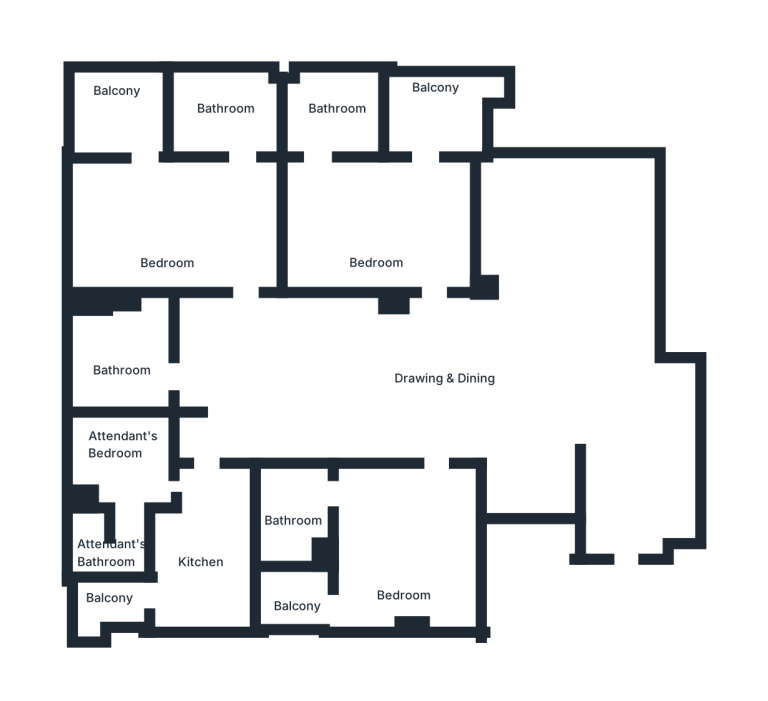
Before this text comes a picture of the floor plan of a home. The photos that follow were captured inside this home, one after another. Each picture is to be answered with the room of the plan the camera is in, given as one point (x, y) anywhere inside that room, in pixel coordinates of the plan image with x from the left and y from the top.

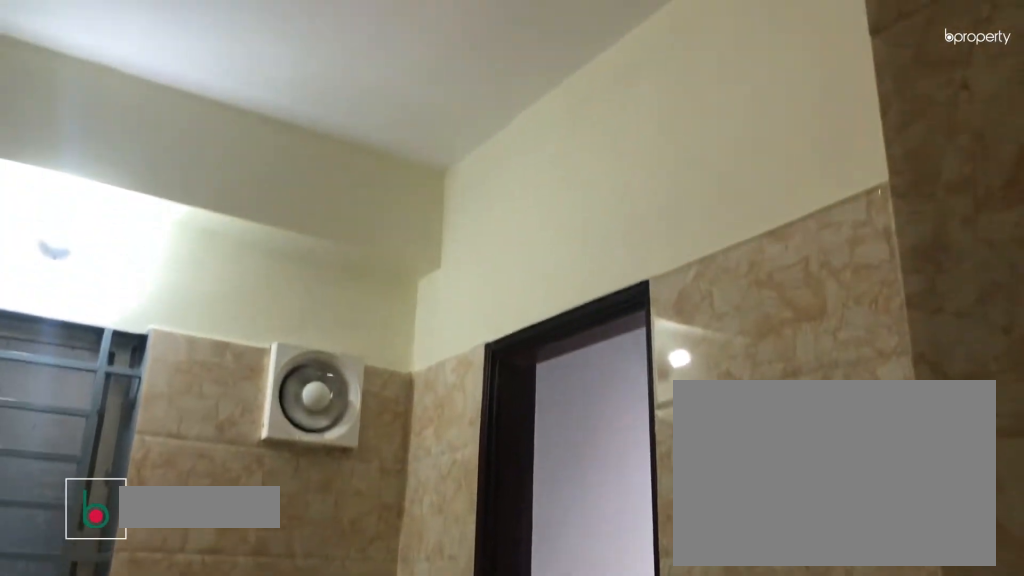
(207, 555)
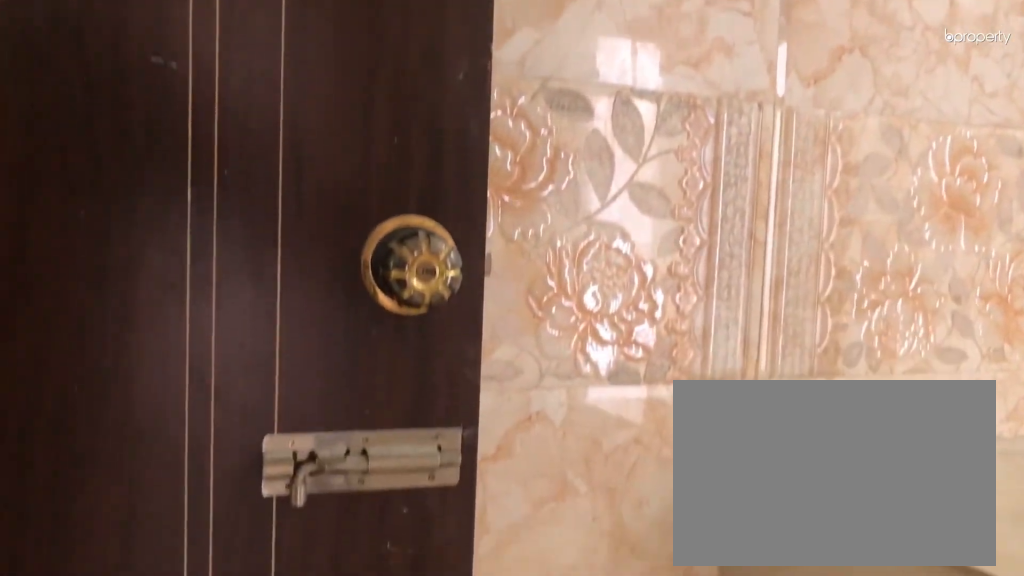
(207, 555)
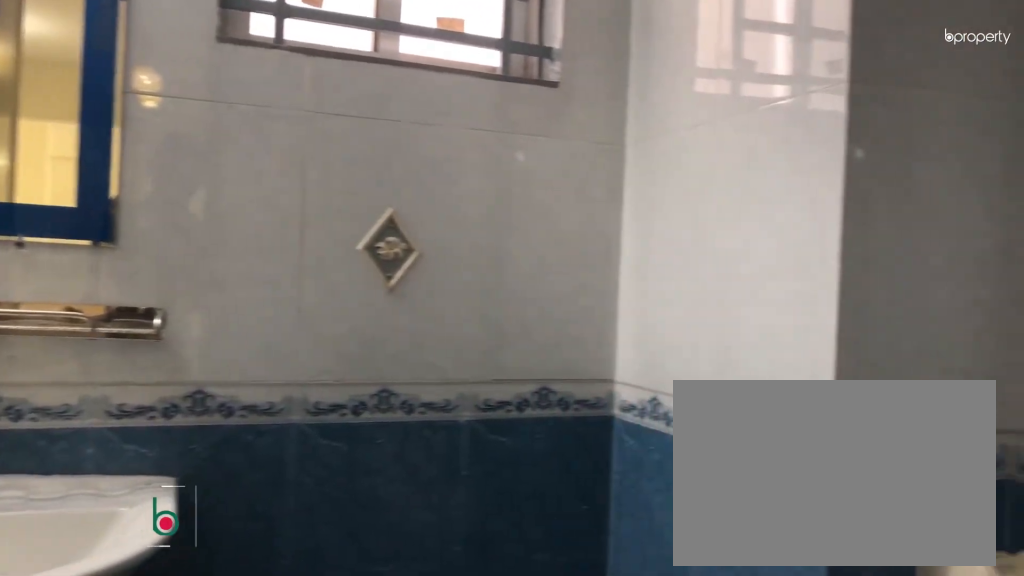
(122, 359)
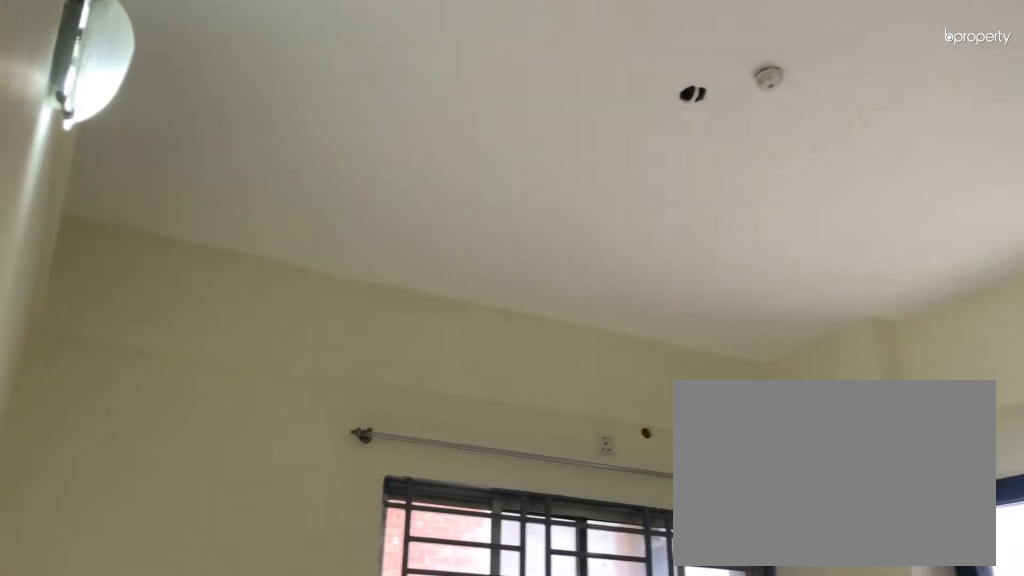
(176, 243)
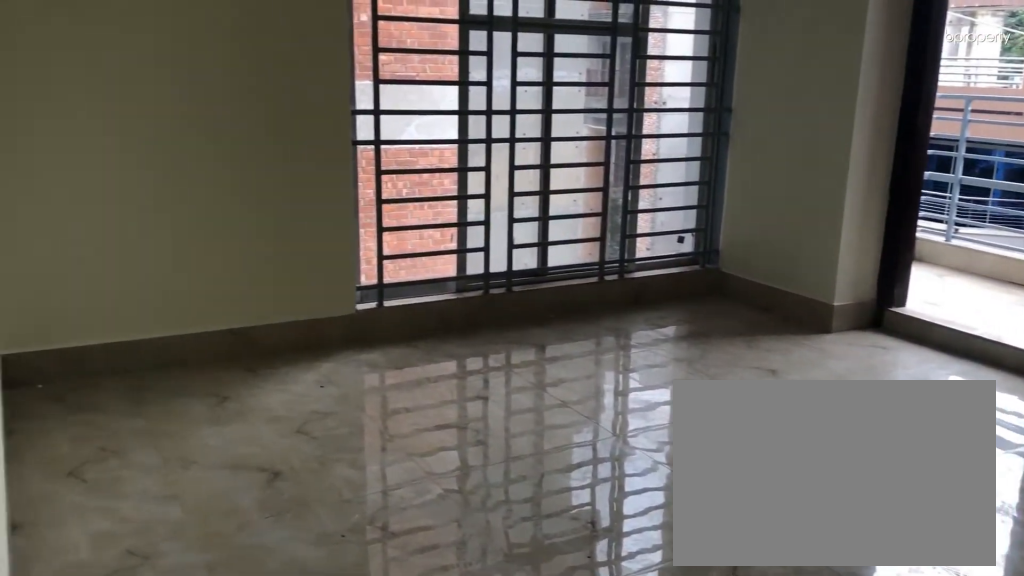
(176, 243)
